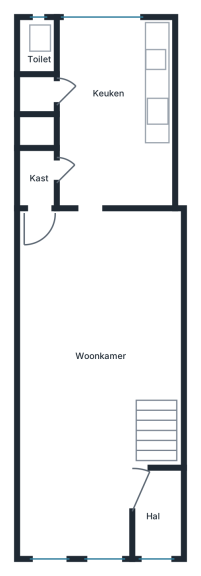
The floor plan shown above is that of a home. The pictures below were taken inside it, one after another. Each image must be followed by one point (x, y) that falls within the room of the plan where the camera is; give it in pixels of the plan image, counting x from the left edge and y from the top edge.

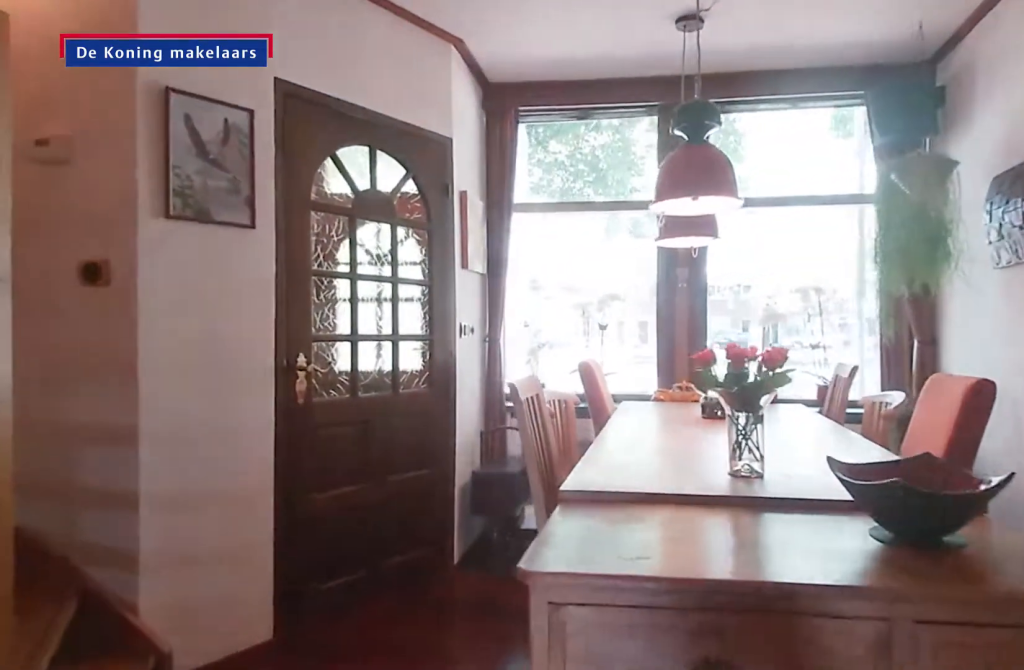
(85, 410)
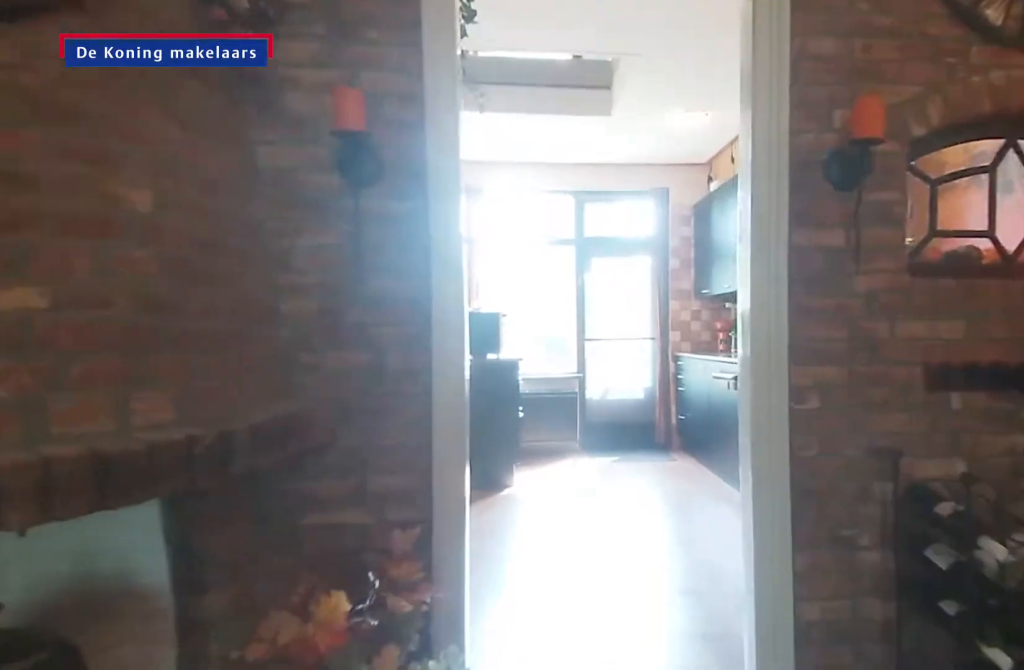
(85, 410)
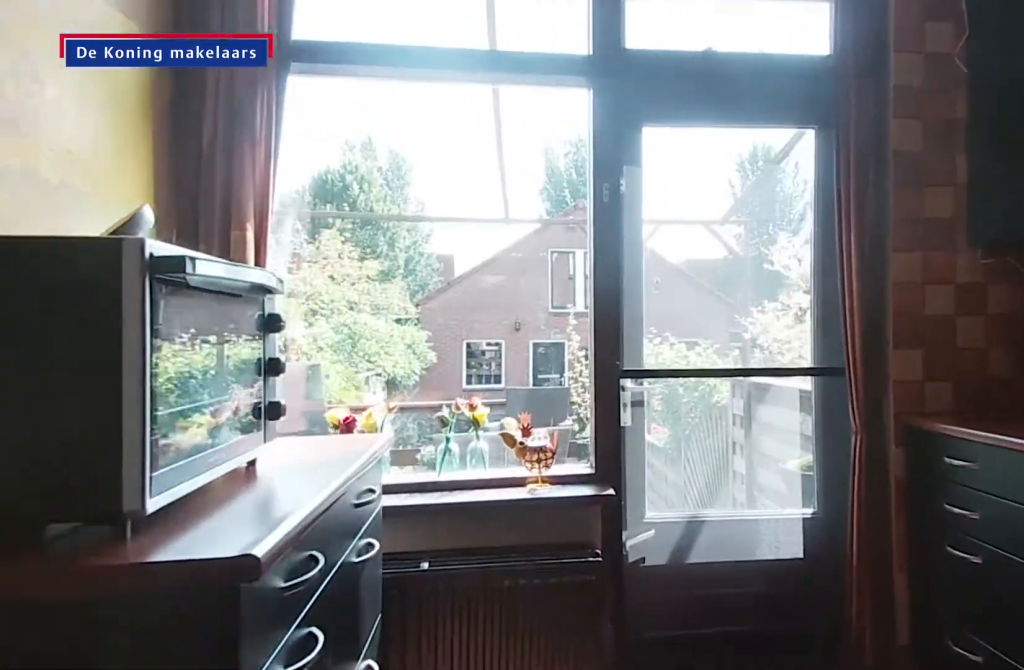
(91, 70)
